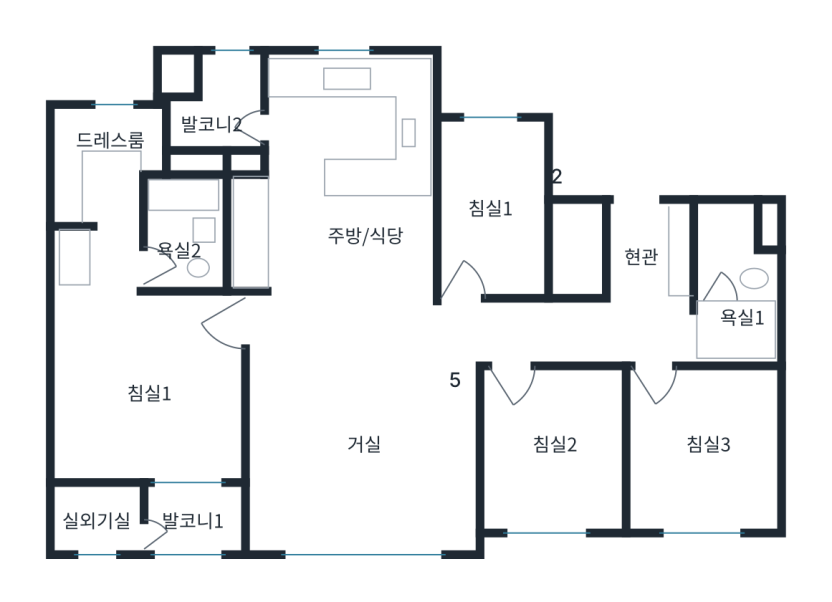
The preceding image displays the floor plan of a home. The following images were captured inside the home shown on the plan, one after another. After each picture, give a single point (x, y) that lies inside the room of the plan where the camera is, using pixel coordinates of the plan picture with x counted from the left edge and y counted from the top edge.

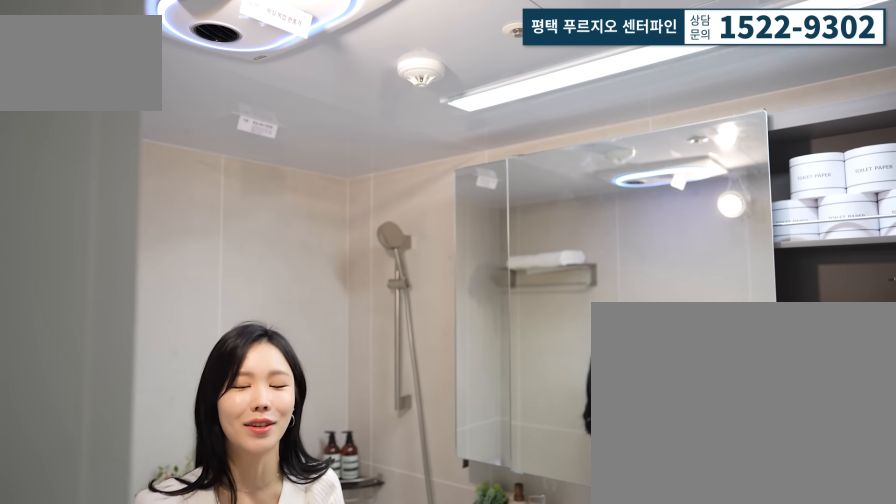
(183, 262)
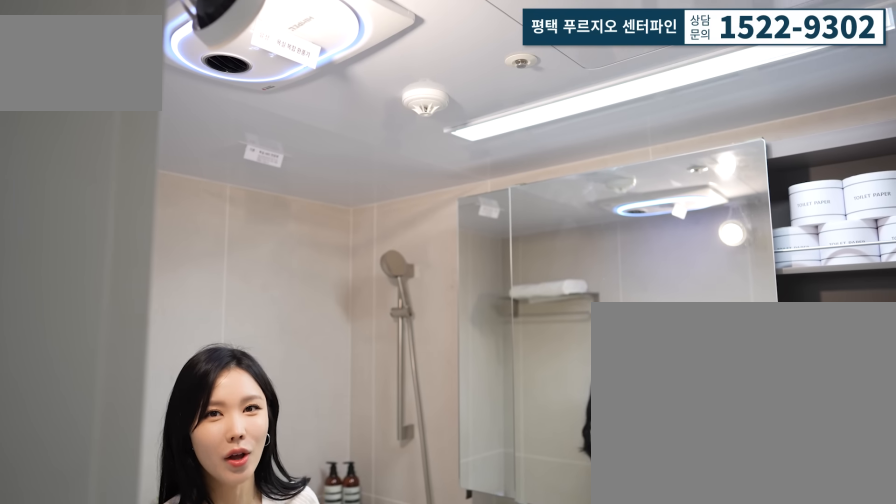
(205, 242)
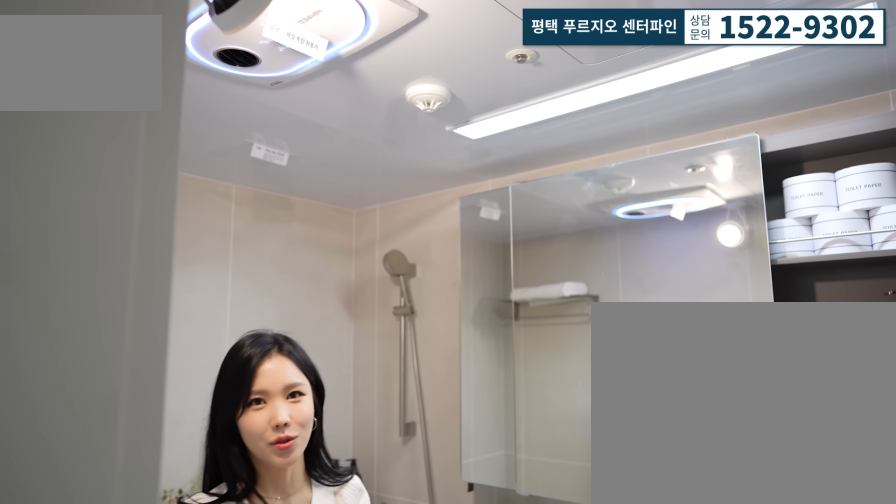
(182, 262)
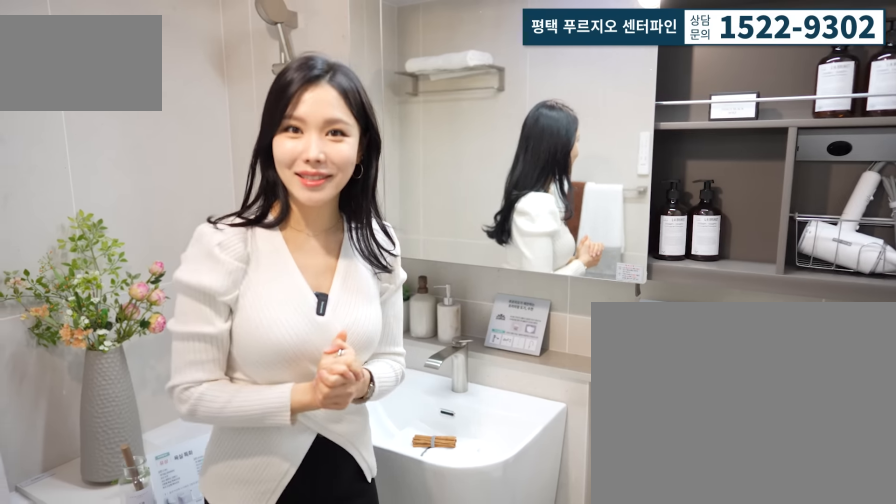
(183, 262)
